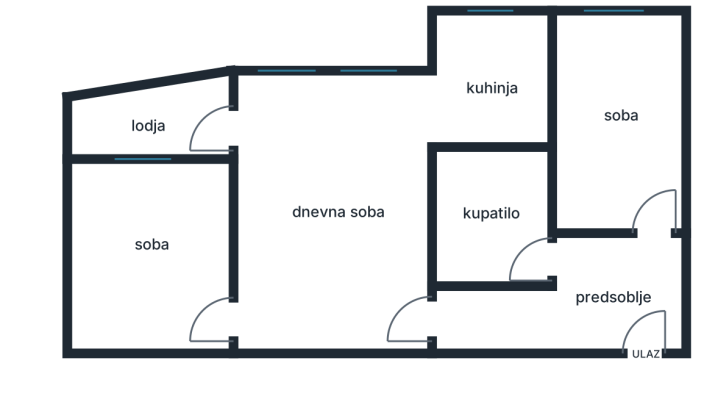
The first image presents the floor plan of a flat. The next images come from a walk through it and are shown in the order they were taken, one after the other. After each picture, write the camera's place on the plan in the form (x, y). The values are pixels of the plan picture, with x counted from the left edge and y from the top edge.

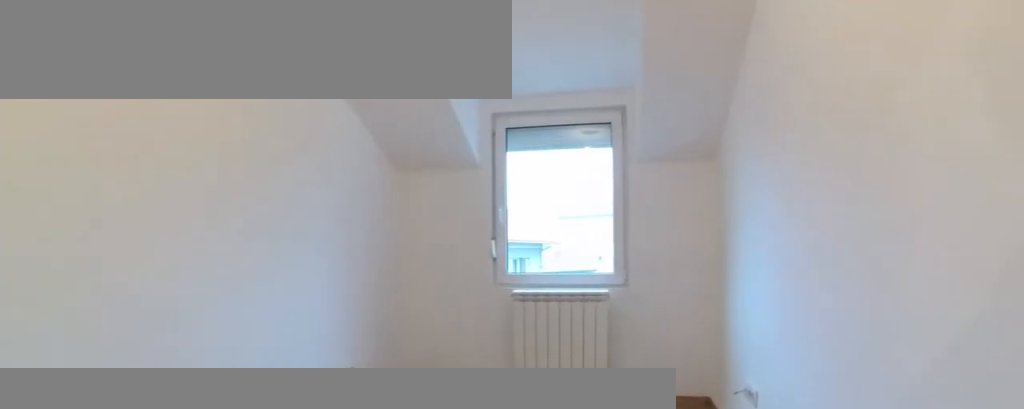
(652, 210)
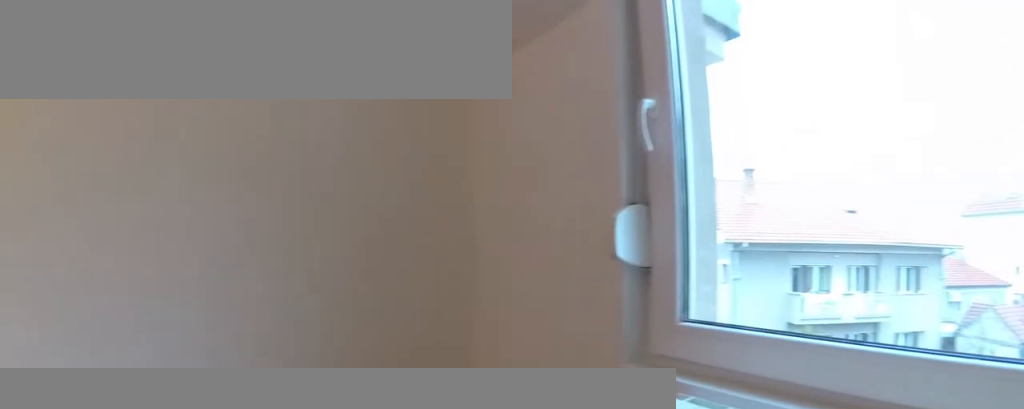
(665, 54)
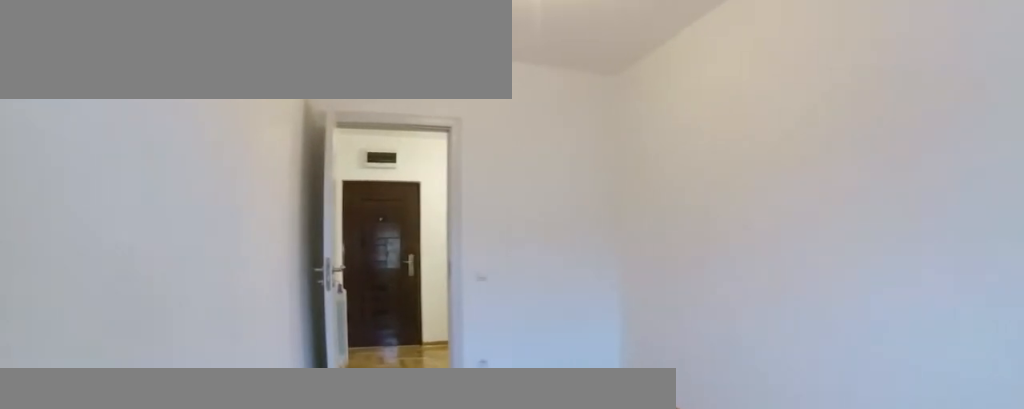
(656, 24)
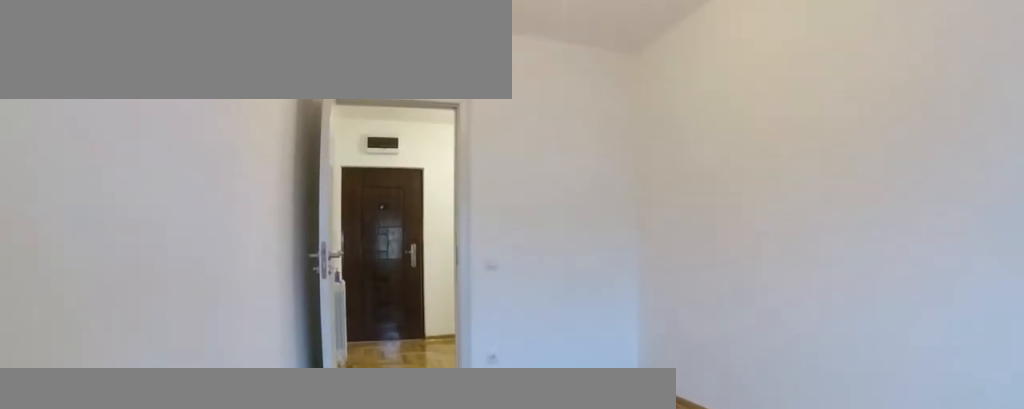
(652, 42)
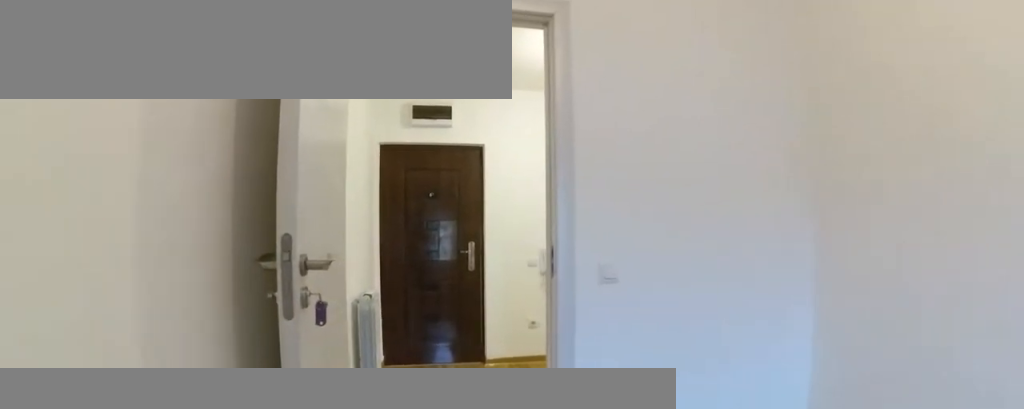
(652, 118)
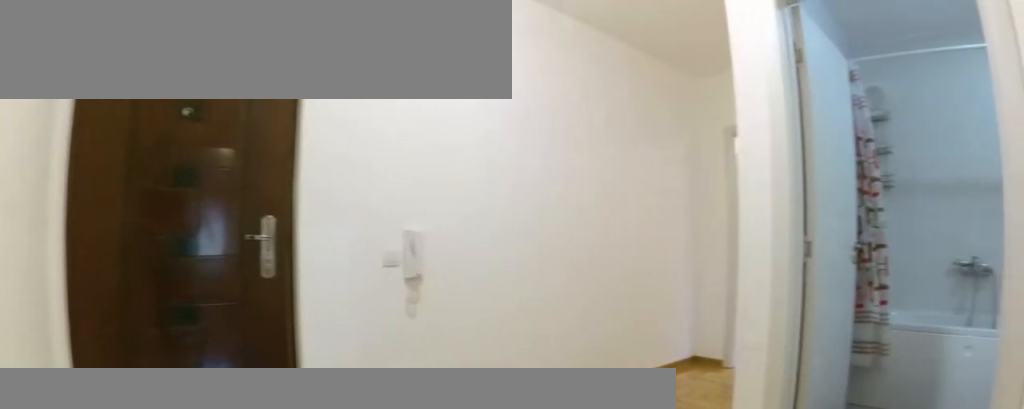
(664, 242)
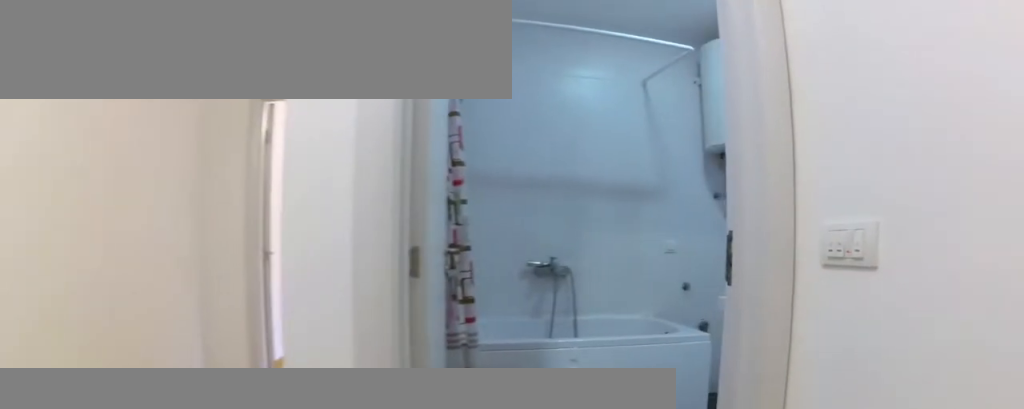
(611, 255)
